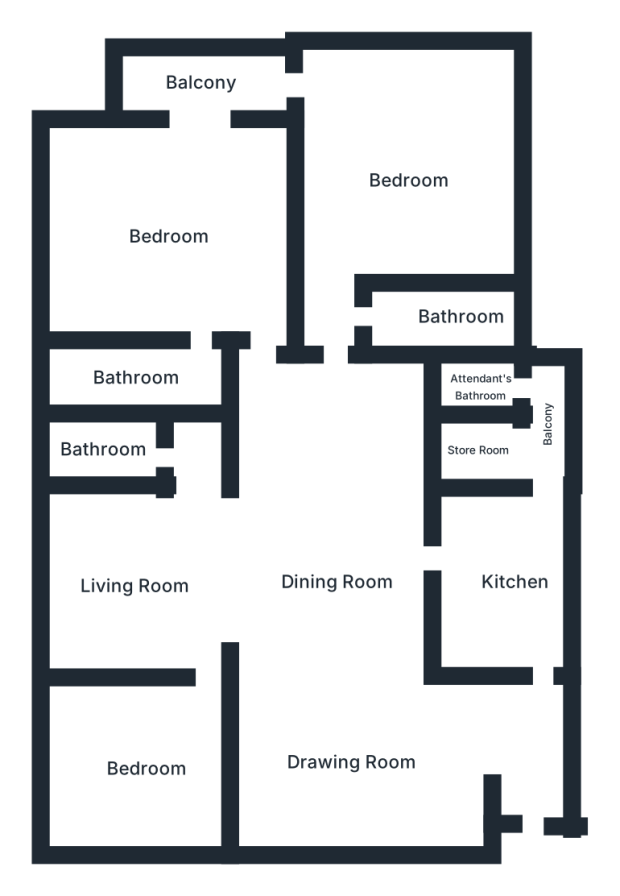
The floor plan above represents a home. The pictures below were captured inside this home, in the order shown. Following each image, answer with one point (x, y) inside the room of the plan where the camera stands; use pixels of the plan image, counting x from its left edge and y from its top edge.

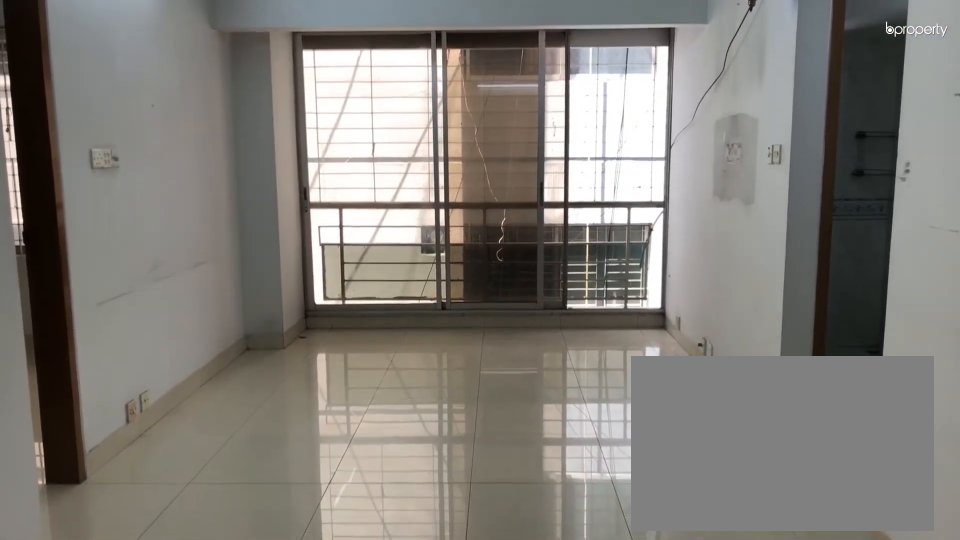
(127, 577)
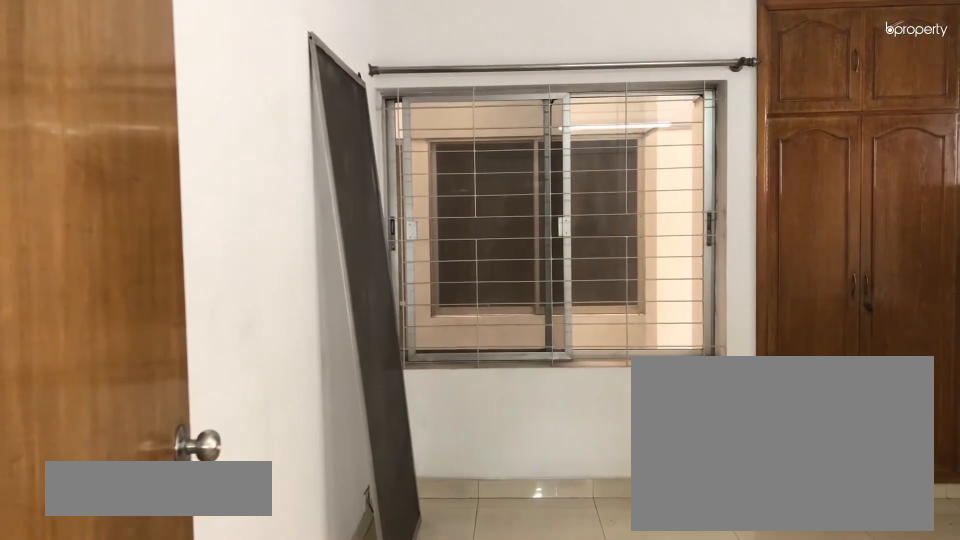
(148, 768)
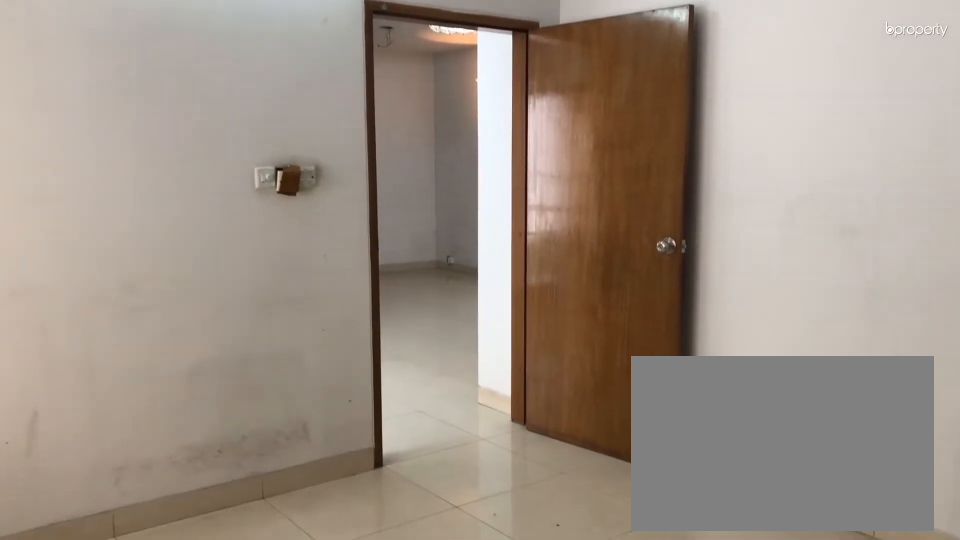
(149, 768)
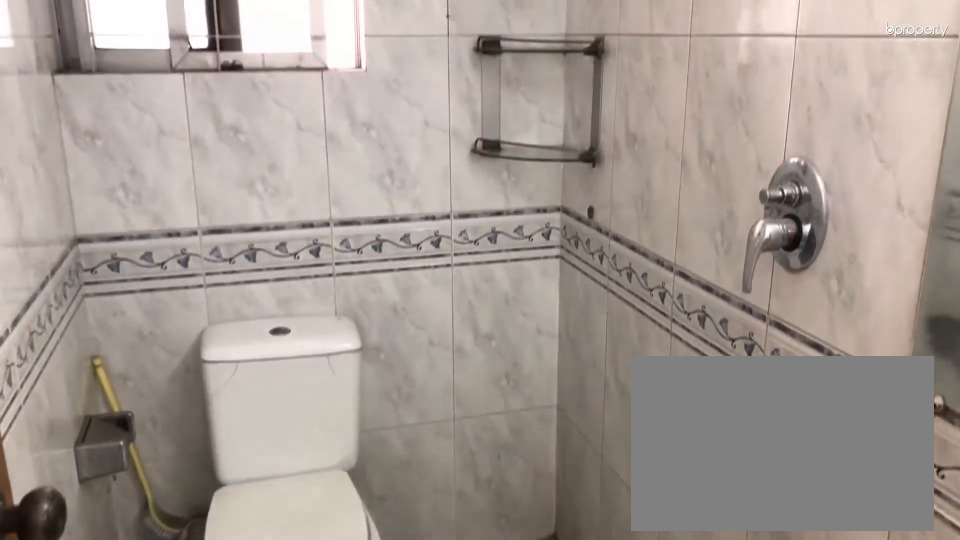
(116, 449)
